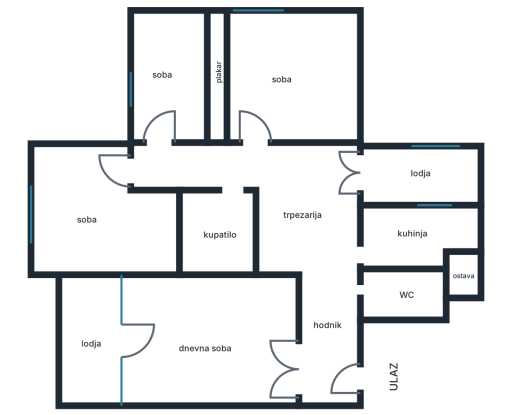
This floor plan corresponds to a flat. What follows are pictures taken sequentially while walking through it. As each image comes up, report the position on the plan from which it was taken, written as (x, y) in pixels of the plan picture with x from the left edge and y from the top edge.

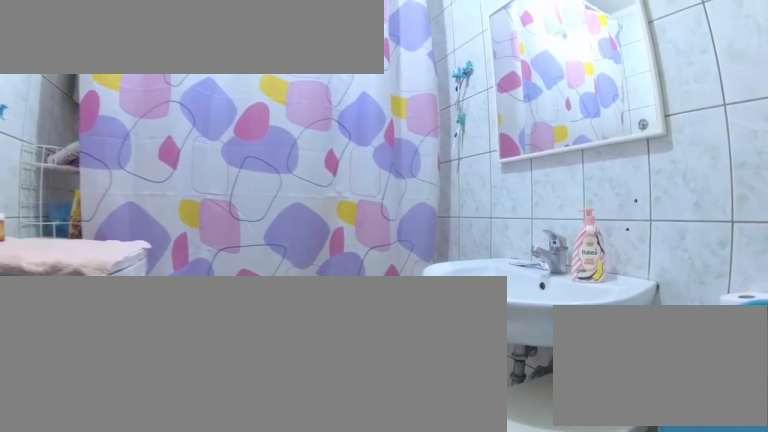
(215, 190)
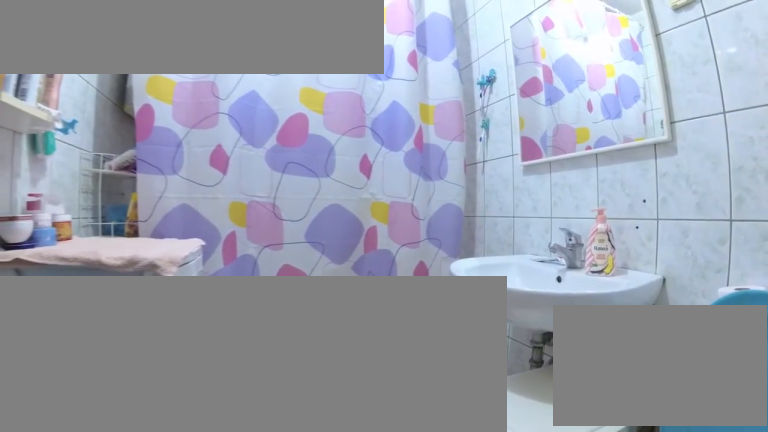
(214, 185)
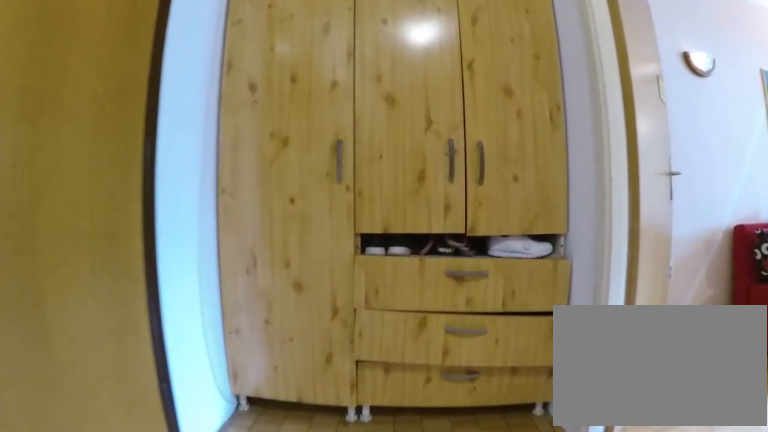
(329, 293)
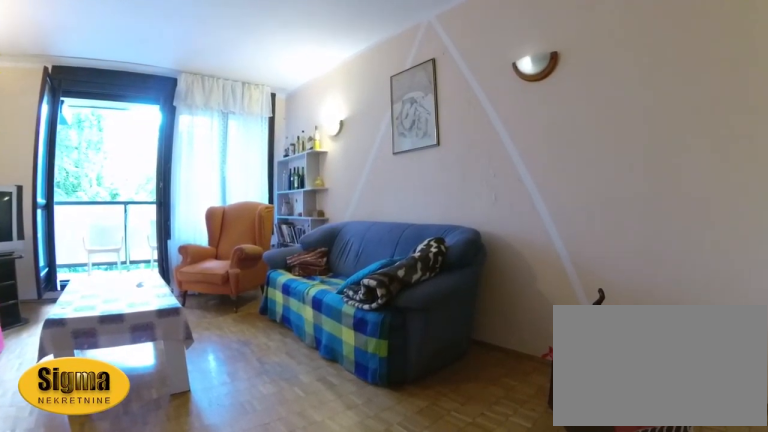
(294, 348)
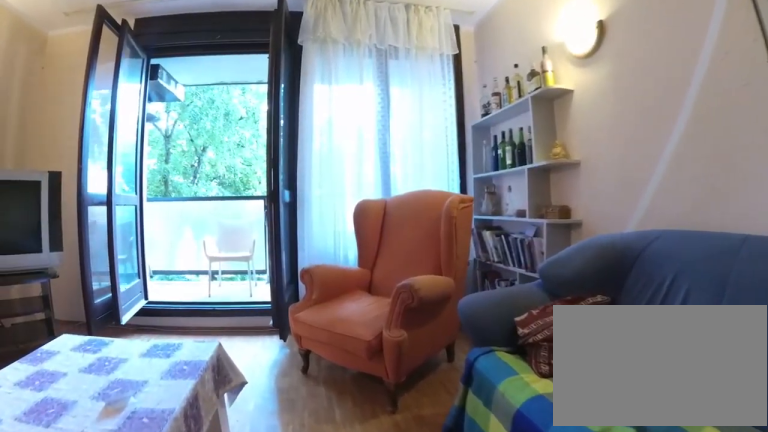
(236, 326)
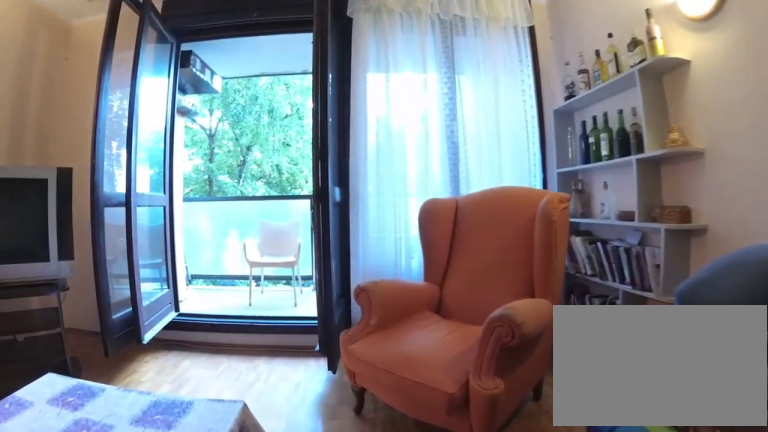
(220, 328)
